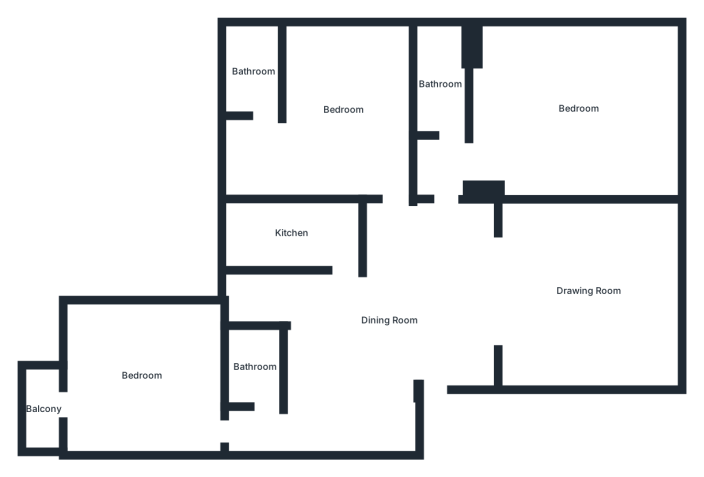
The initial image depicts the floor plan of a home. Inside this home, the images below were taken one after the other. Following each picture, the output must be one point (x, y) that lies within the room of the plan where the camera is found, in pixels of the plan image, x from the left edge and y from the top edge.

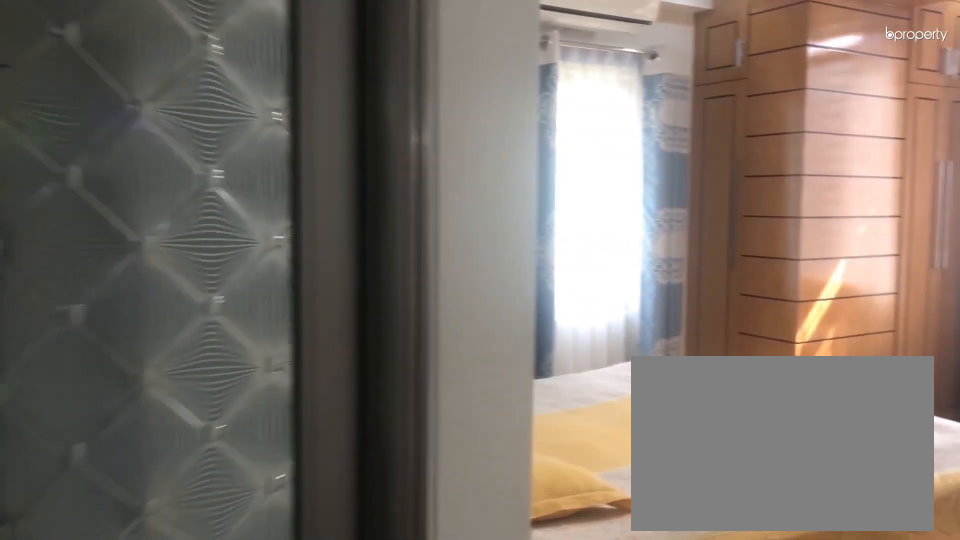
(527, 158)
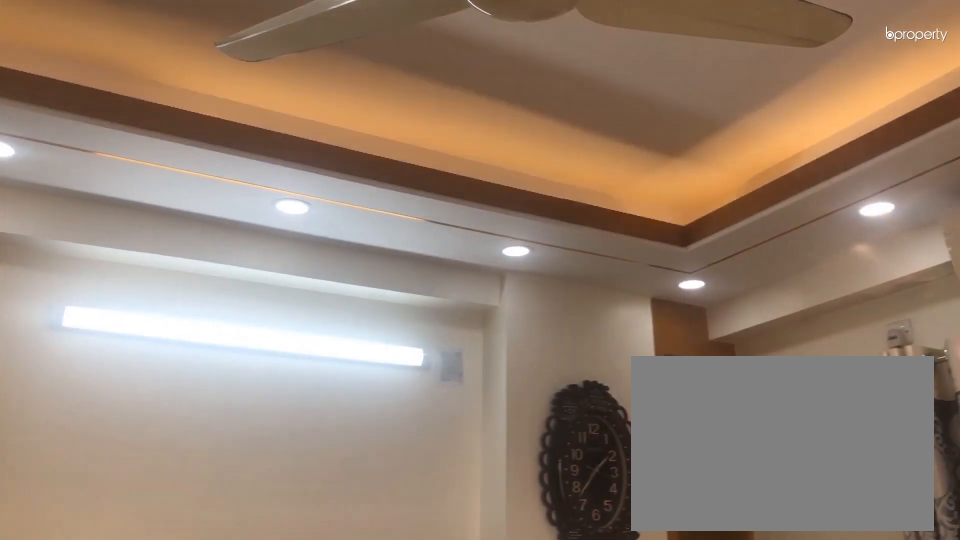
(581, 106)
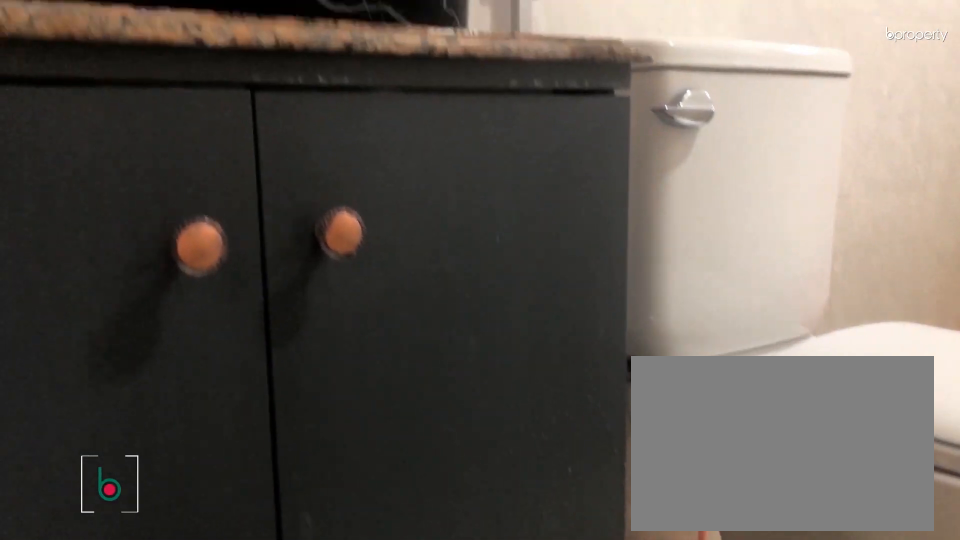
(440, 86)
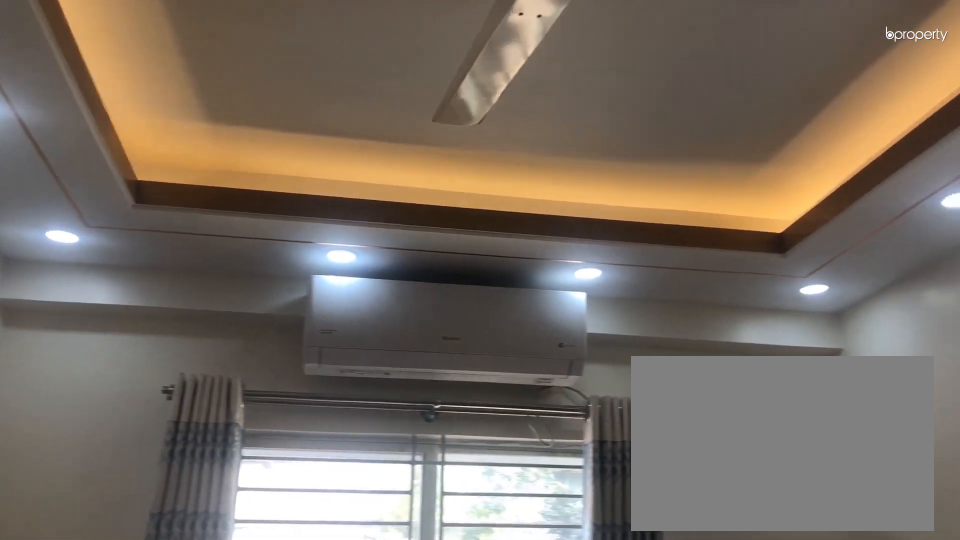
(343, 110)
